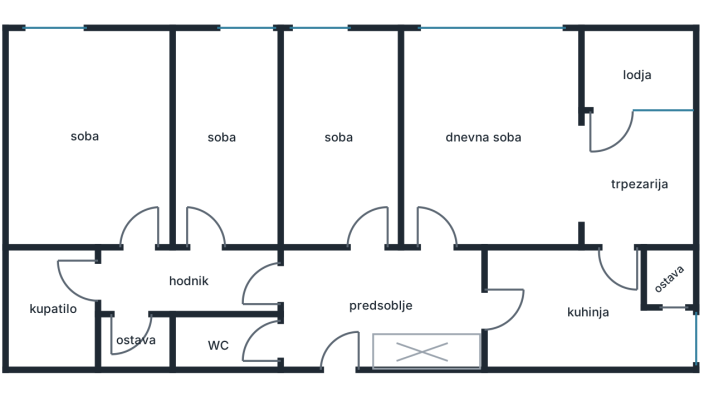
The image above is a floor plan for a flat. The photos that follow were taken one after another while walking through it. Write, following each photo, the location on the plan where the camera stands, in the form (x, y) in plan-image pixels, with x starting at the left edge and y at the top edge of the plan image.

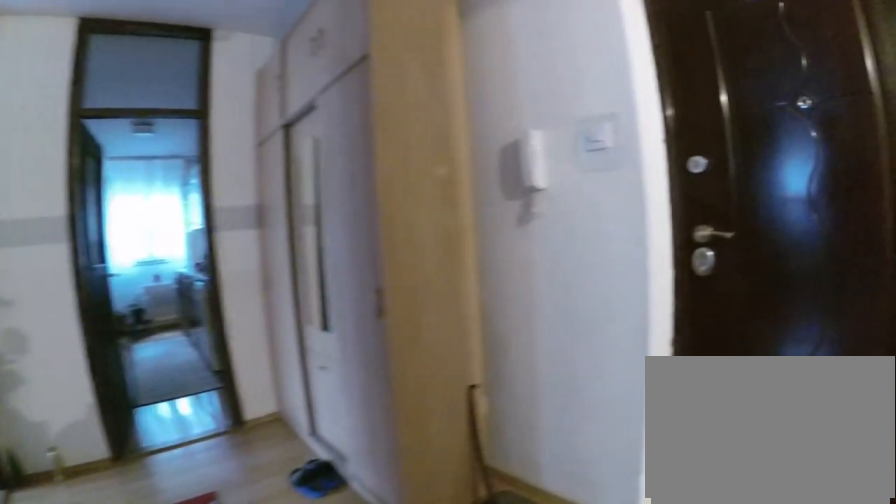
(291, 279)
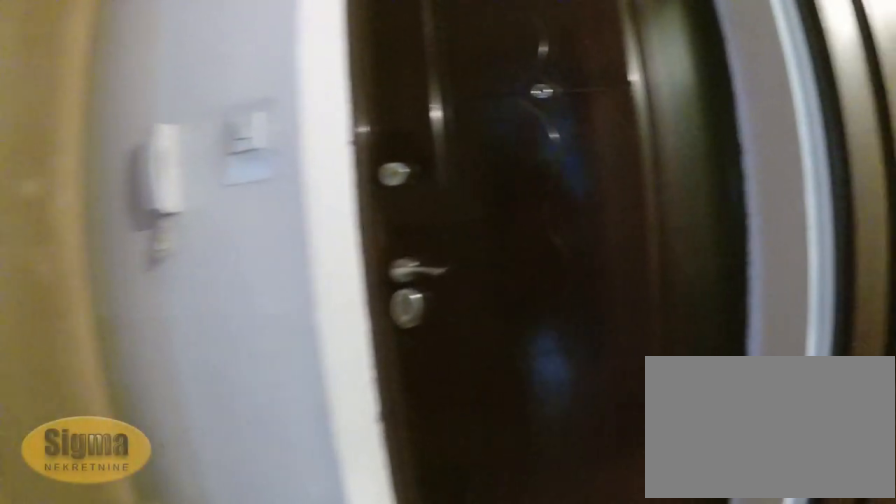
(316, 280)
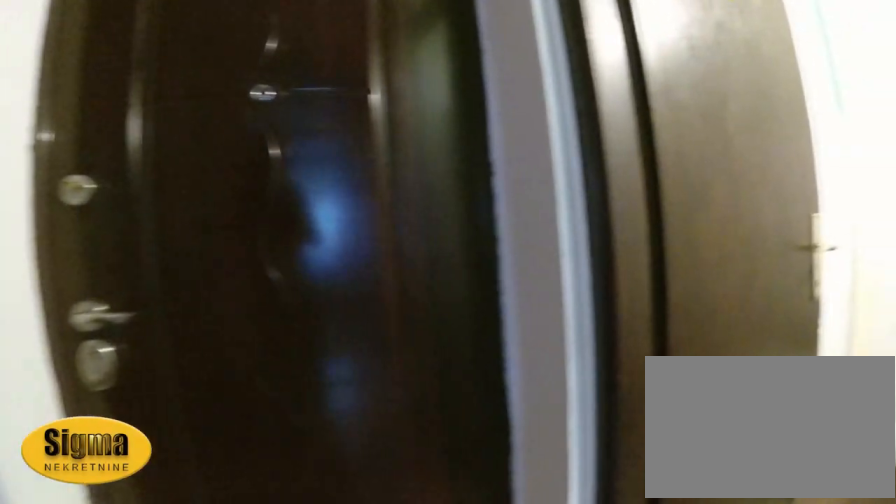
(325, 295)
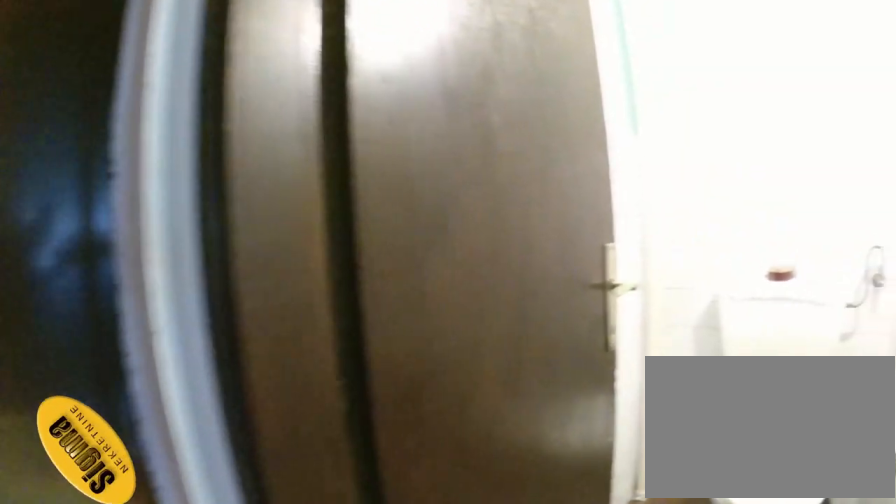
(324, 317)
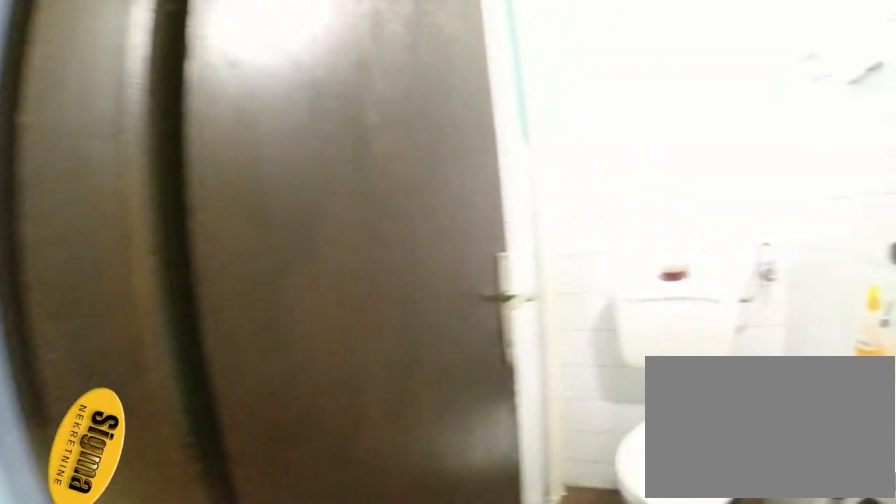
(319, 324)
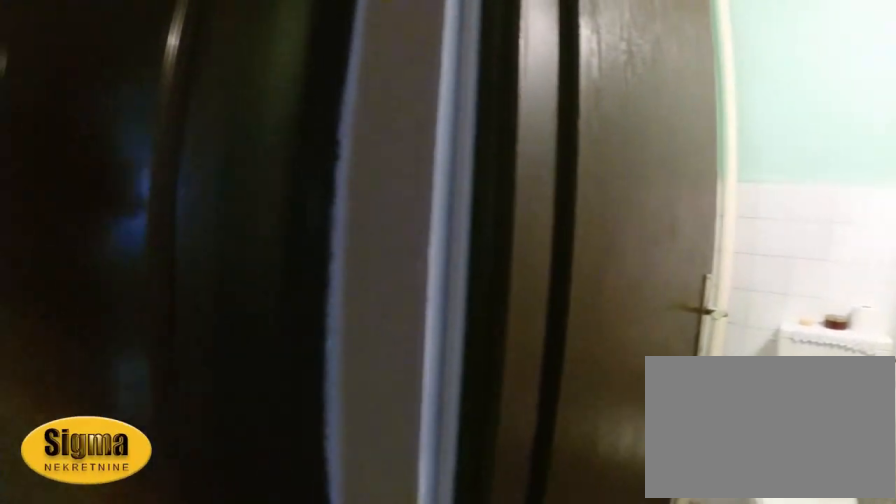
(320, 312)
